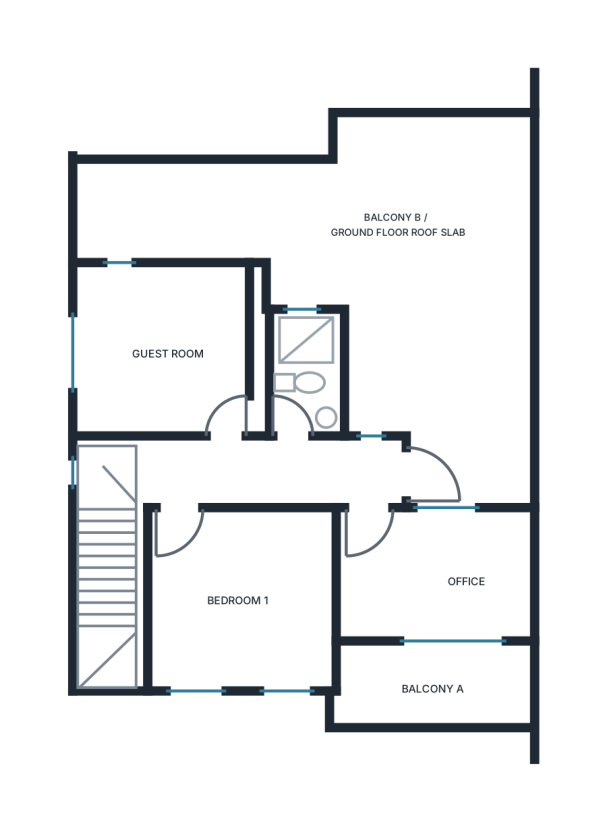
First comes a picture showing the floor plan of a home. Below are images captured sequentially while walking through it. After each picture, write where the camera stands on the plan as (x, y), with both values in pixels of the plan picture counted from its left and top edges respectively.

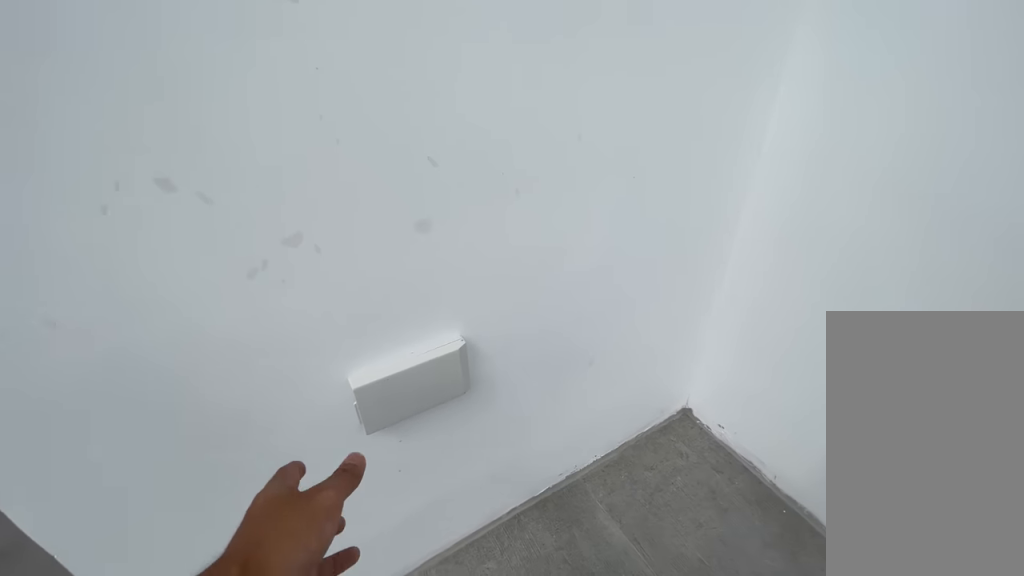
(403, 397)
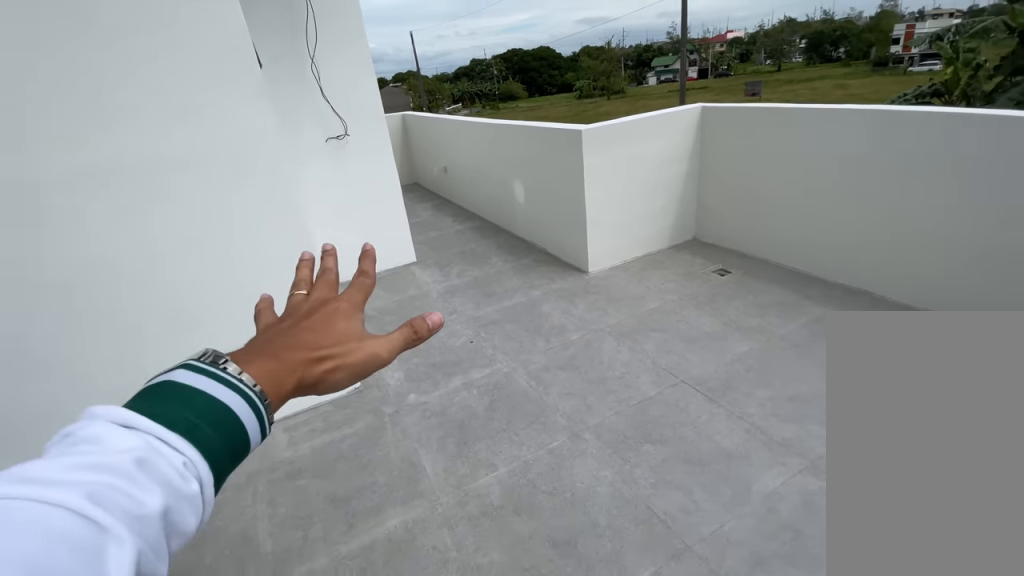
(429, 262)
